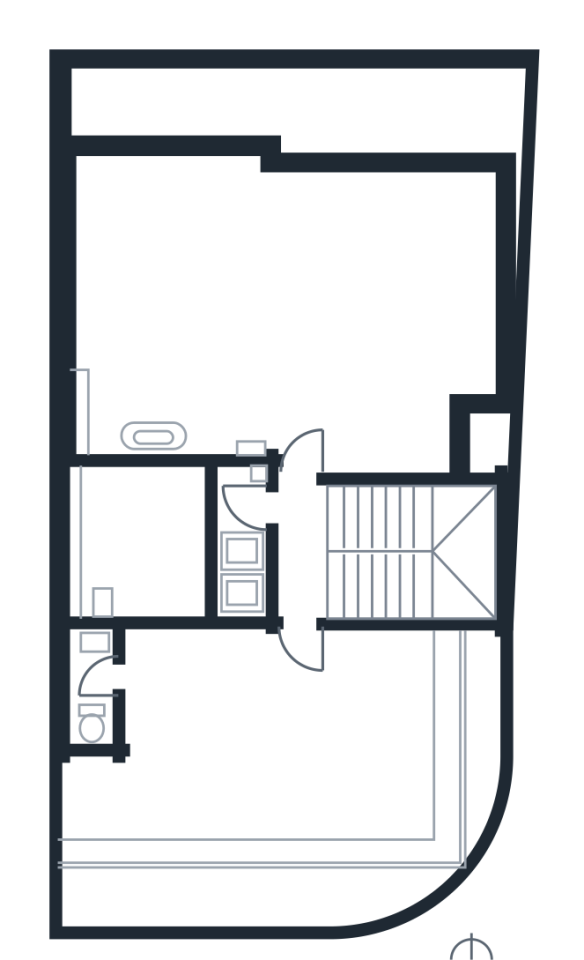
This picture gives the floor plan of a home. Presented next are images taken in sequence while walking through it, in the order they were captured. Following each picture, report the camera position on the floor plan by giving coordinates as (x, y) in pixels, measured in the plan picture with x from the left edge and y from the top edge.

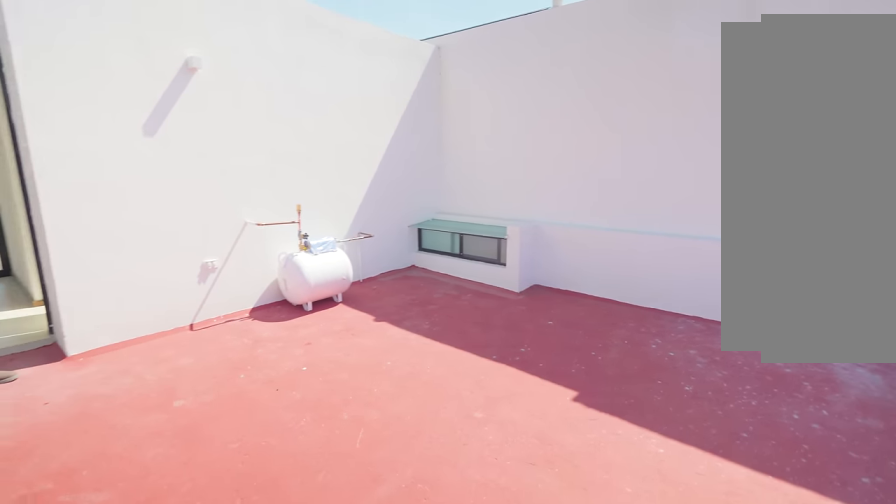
(406, 326)
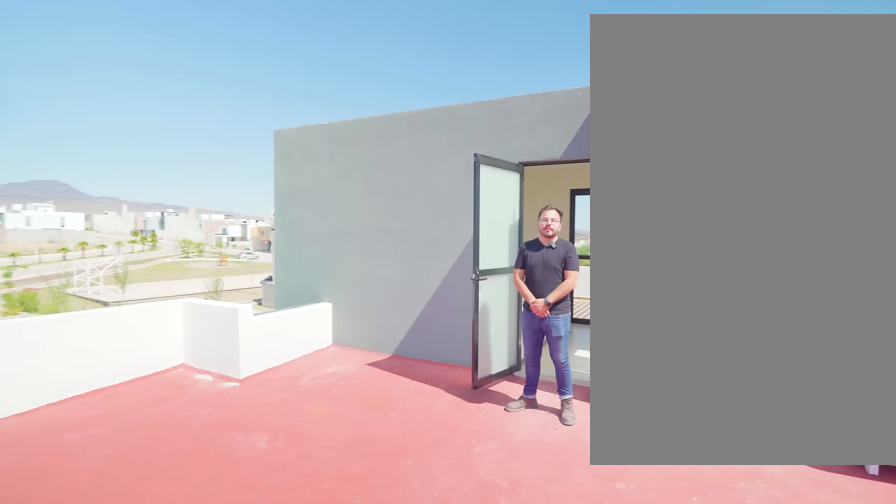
(314, 320)
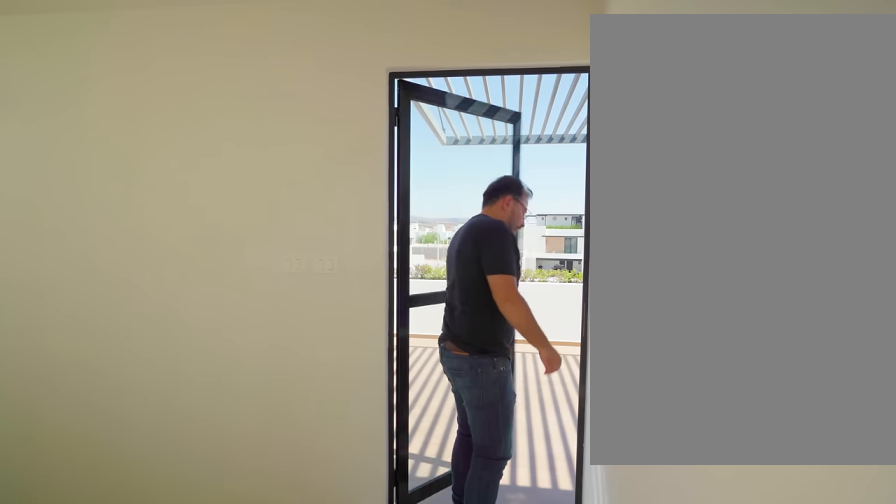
(305, 507)
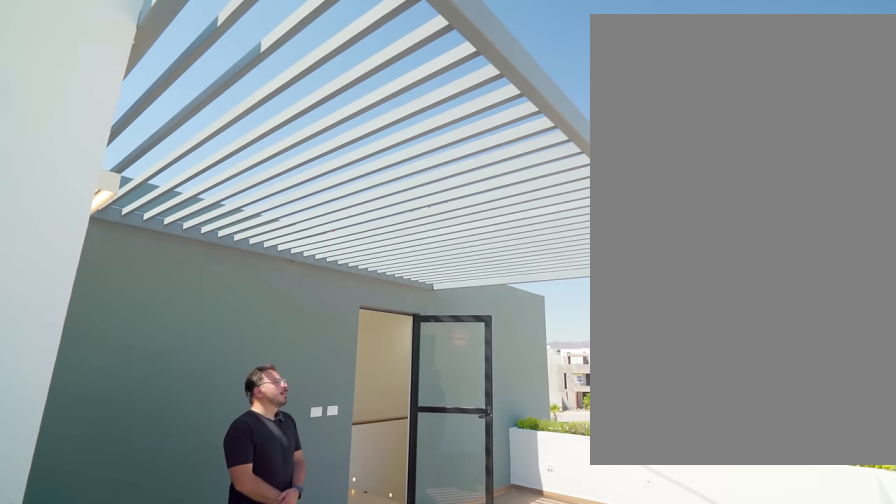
(93, 835)
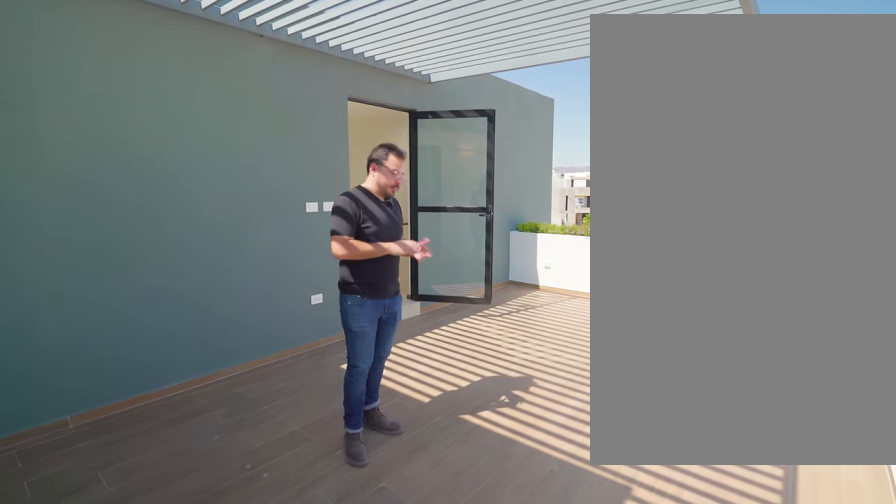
(93, 835)
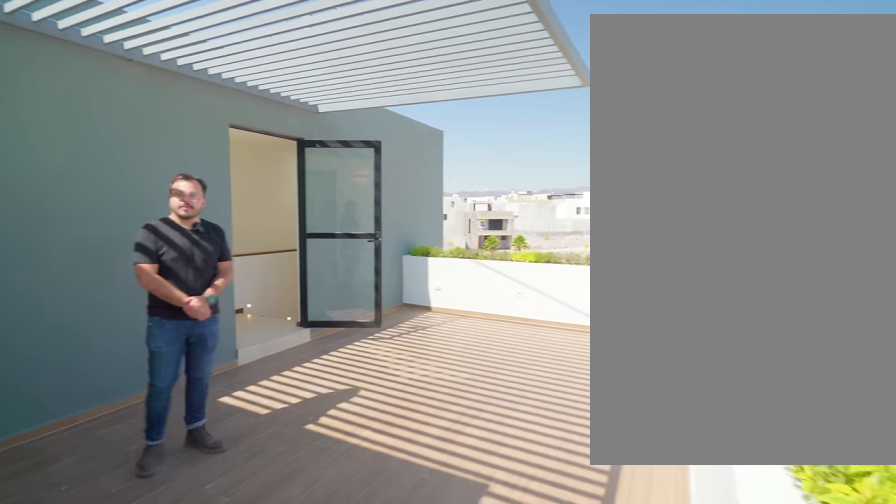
(93, 836)
